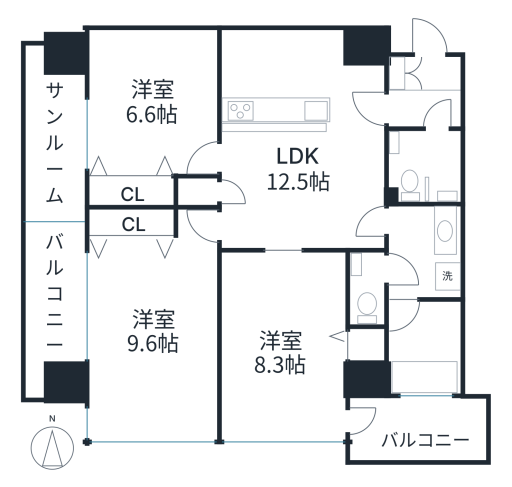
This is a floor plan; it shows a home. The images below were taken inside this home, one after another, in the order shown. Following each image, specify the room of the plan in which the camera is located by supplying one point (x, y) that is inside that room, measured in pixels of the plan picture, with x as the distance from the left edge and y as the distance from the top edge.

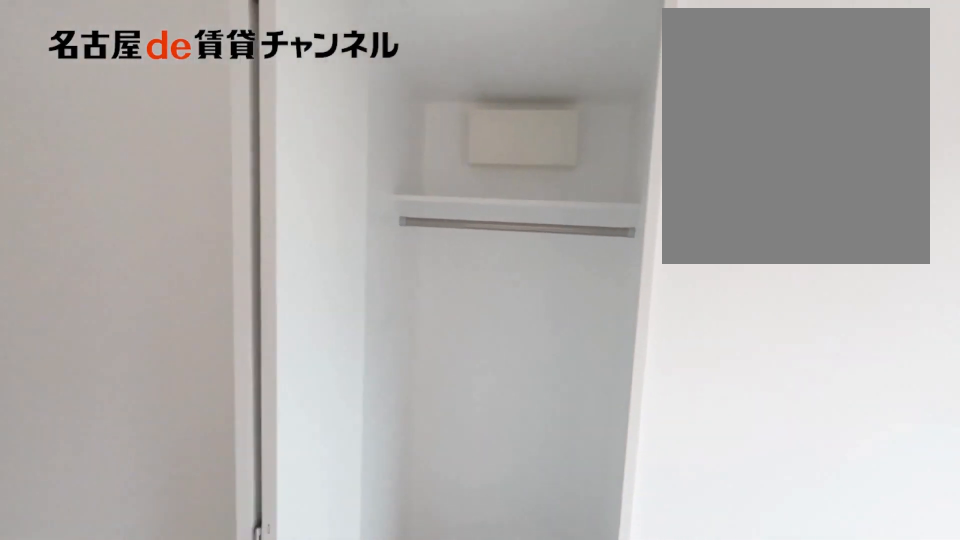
(369, 345)
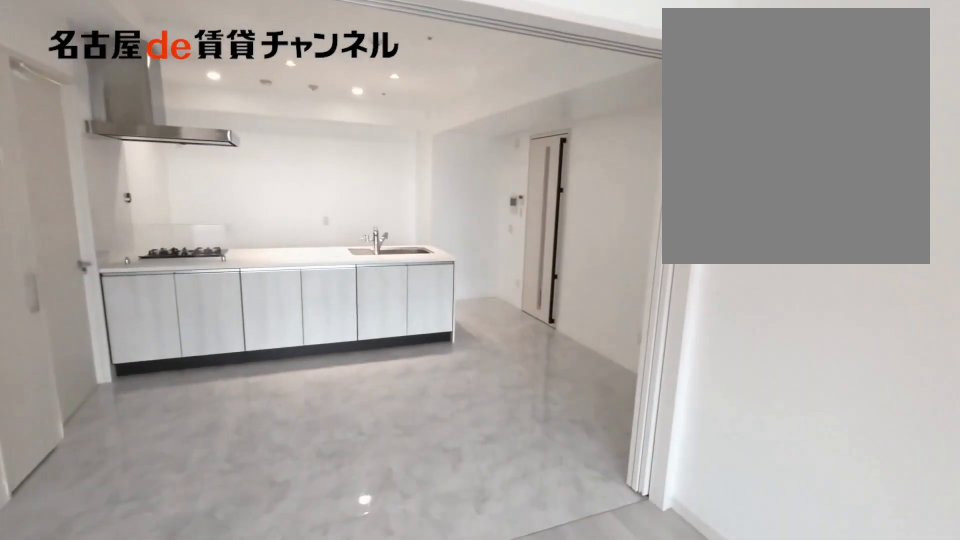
(297, 221)
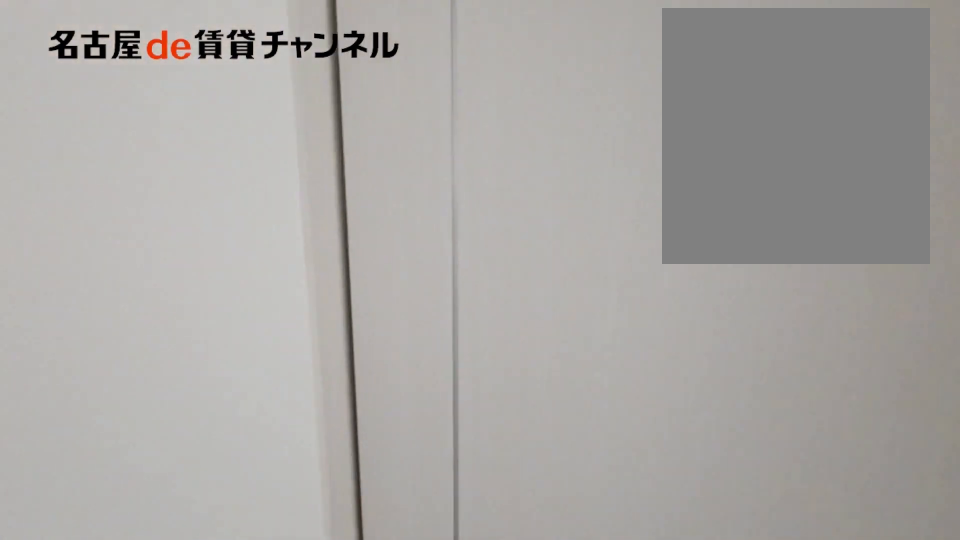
(297, 221)
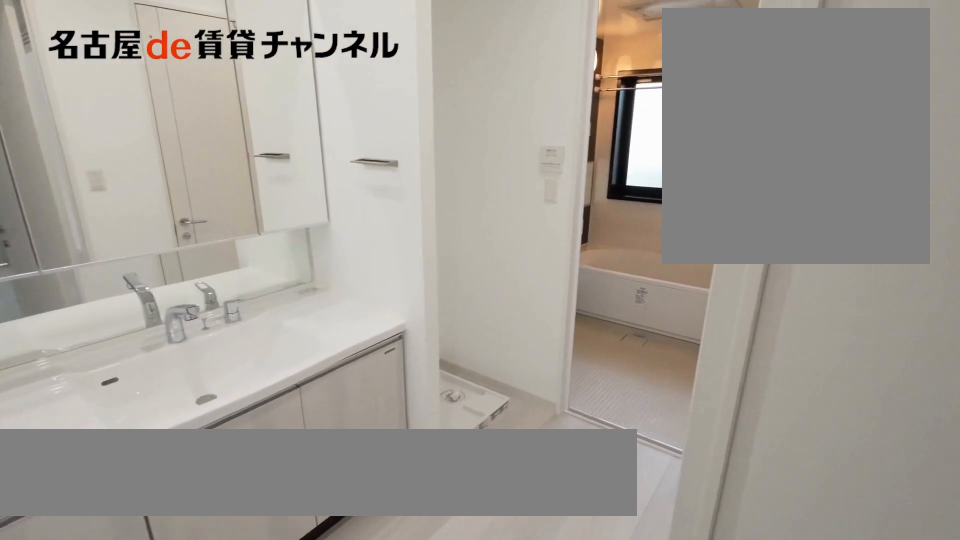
(423, 251)
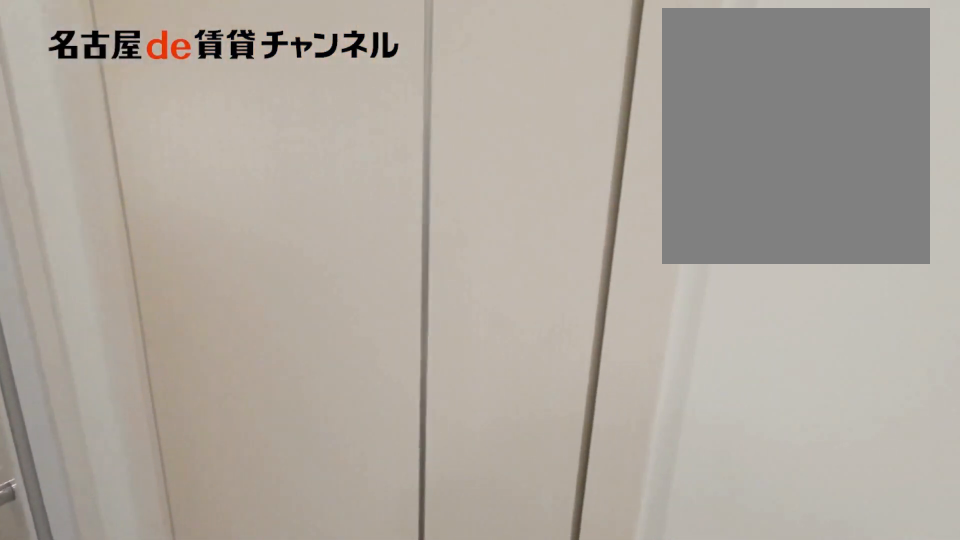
(423, 251)
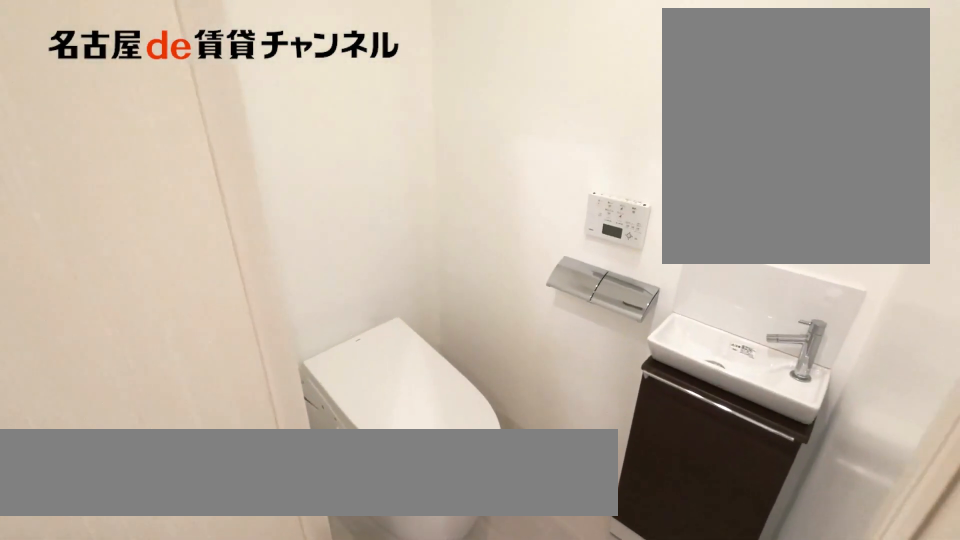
(366, 287)
